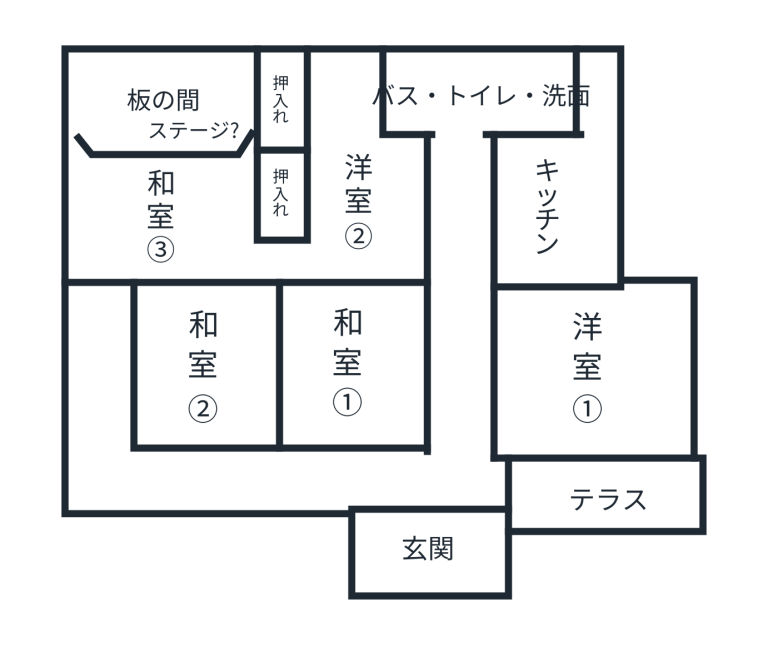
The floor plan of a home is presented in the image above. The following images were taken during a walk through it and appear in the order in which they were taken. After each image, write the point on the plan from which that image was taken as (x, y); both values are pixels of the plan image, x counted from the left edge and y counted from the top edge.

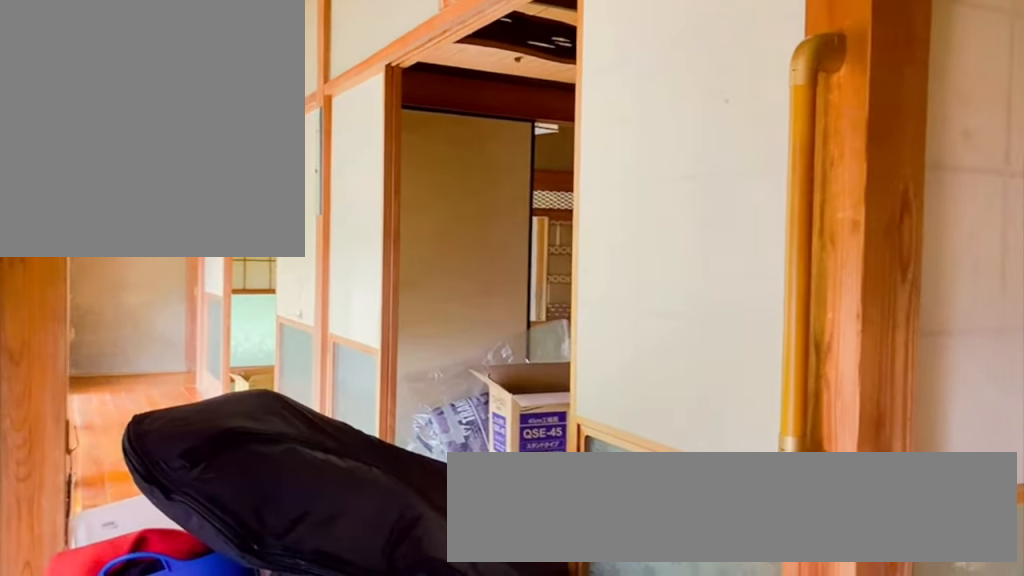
(438, 432)
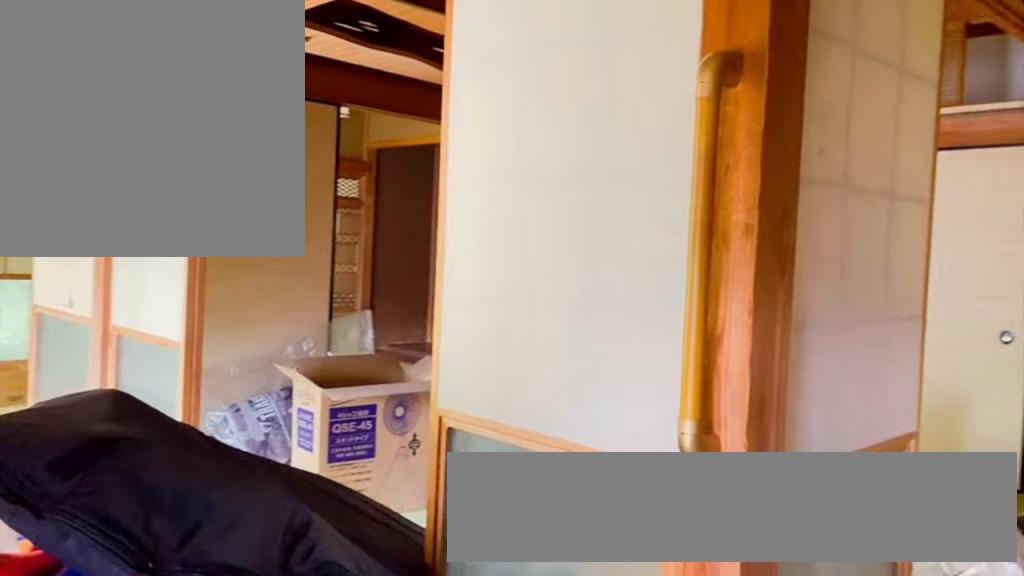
(439, 420)
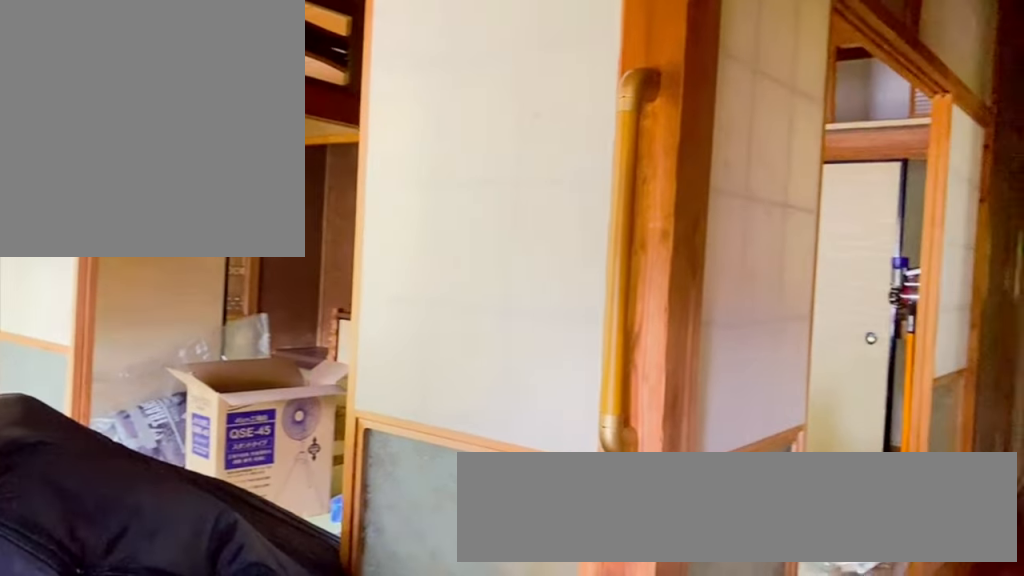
(440, 417)
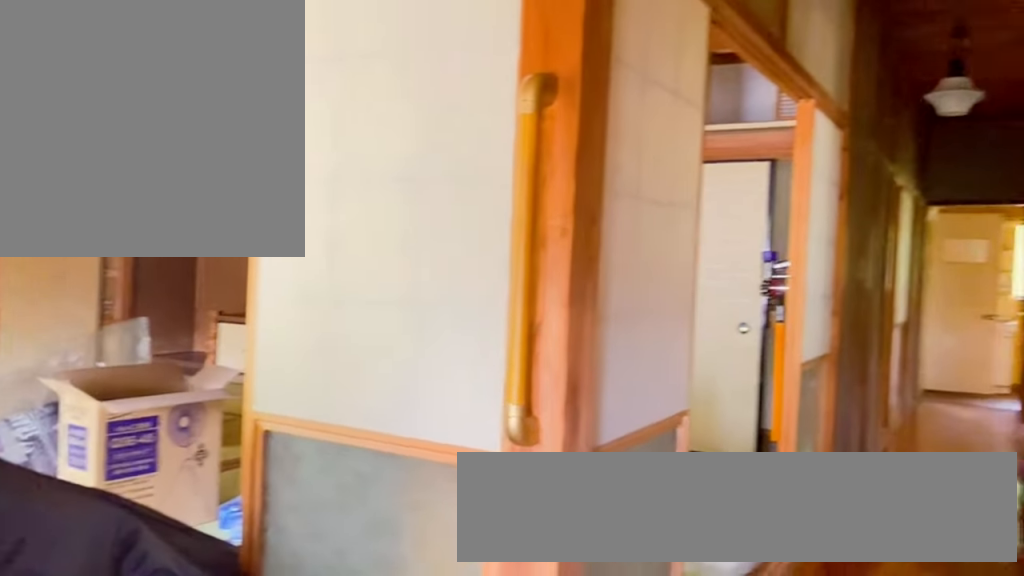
(438, 413)
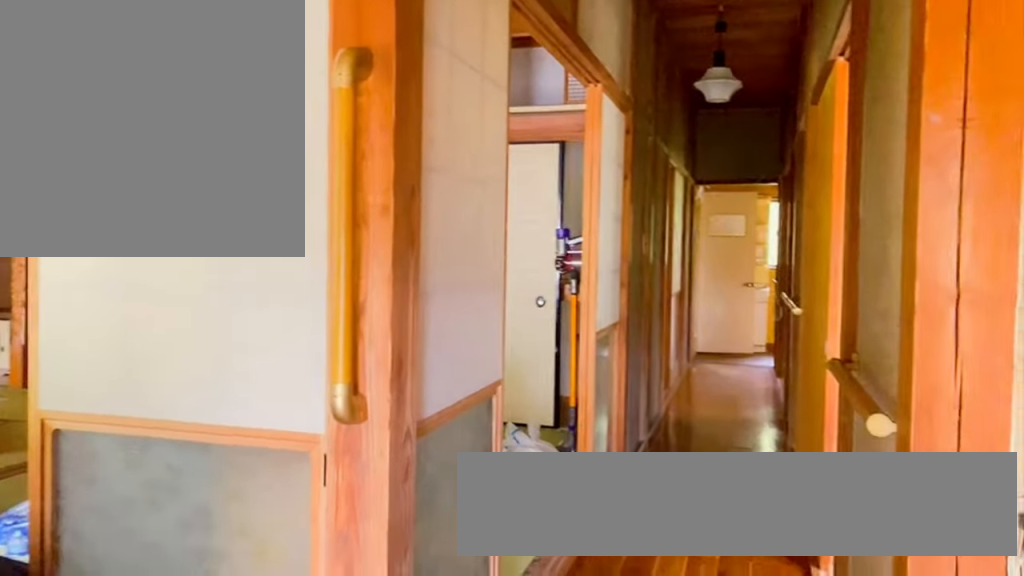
(441, 406)
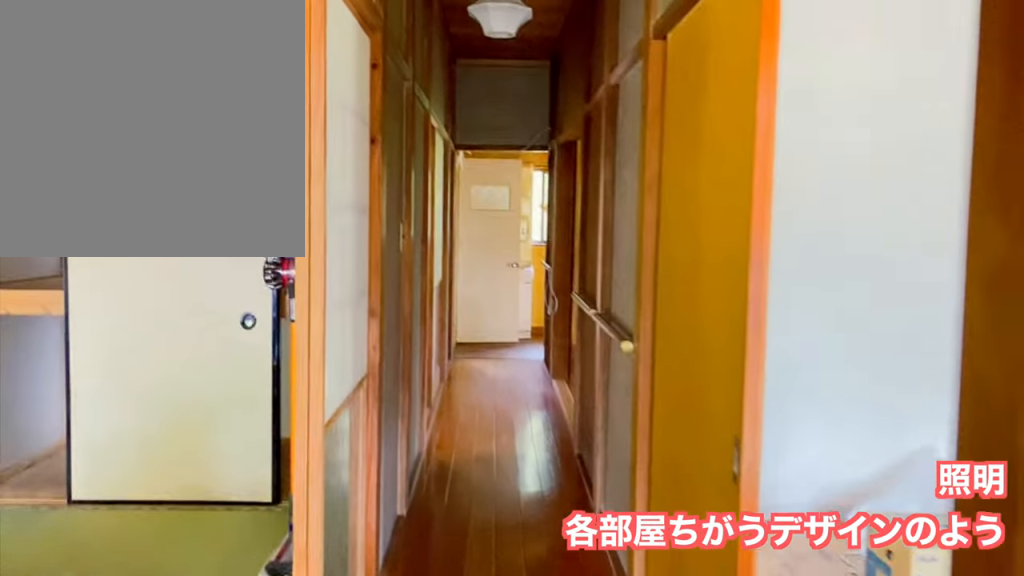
(452, 378)
